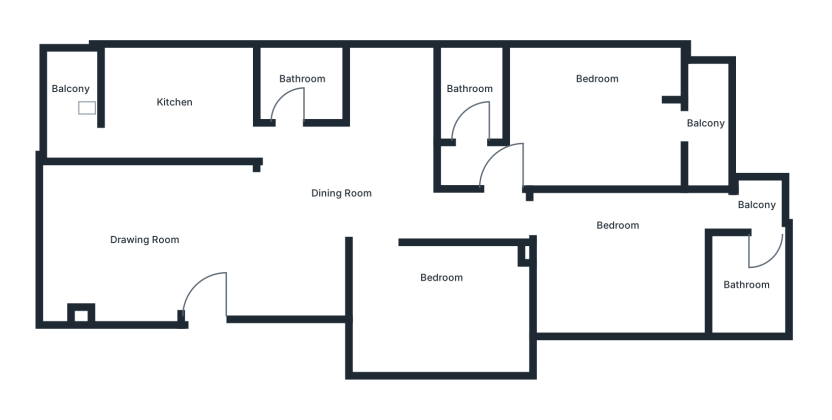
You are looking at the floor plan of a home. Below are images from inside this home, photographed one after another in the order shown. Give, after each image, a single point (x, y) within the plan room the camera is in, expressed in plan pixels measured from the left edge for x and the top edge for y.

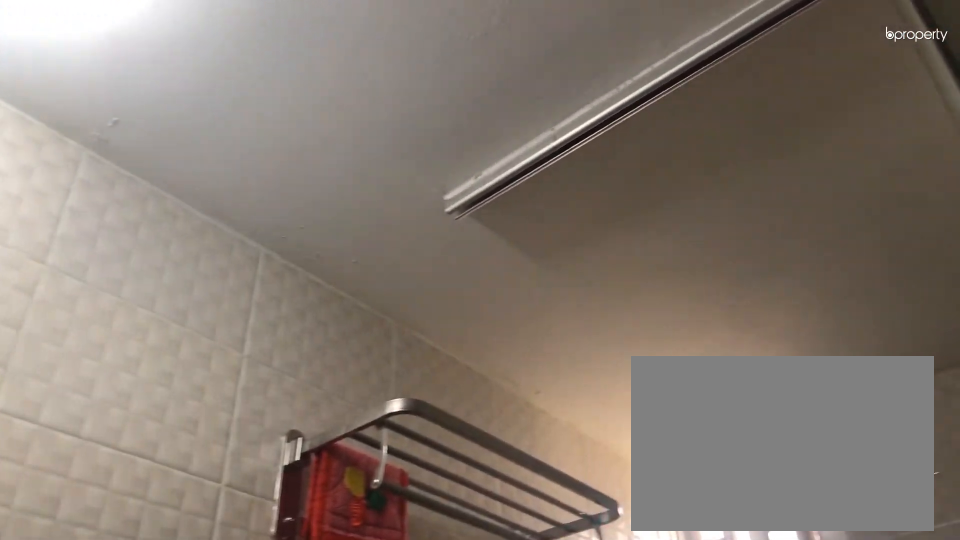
(468, 91)
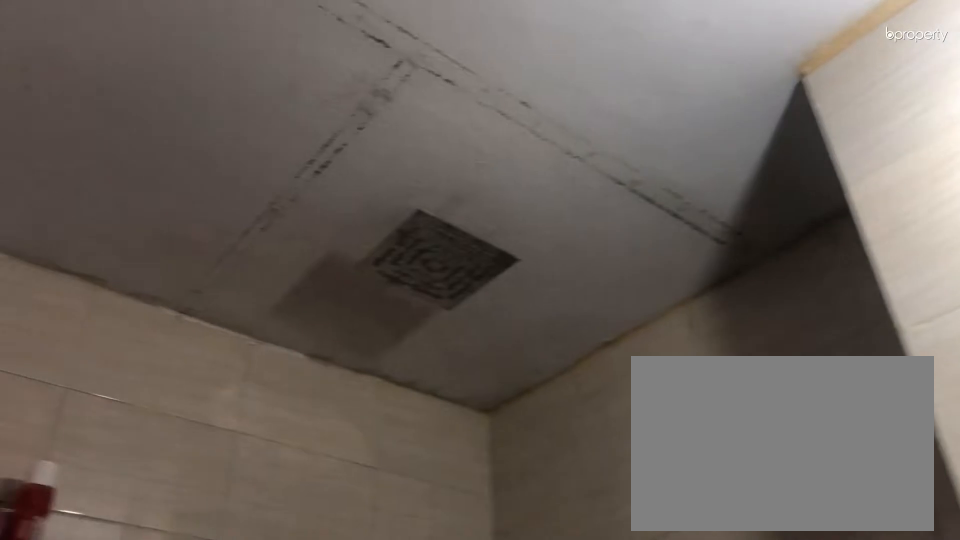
(304, 82)
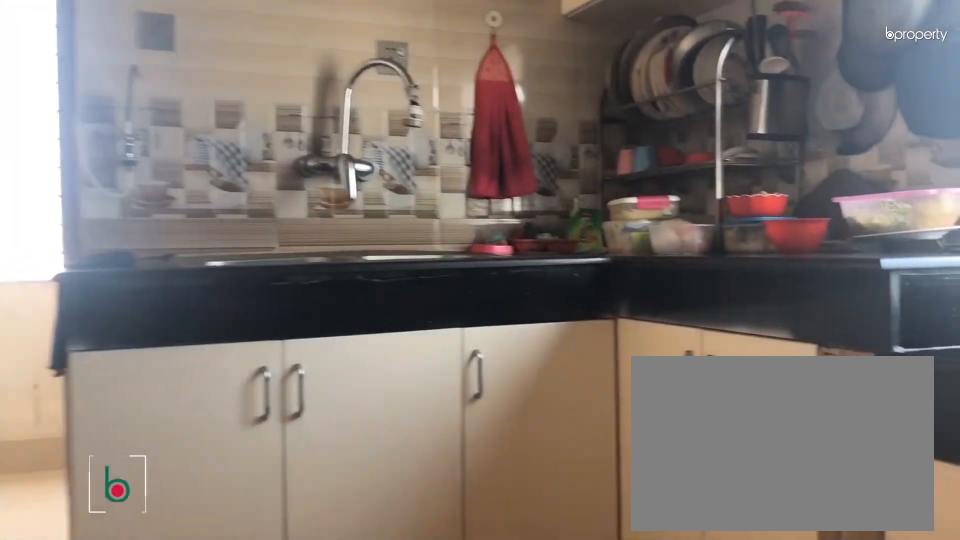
(175, 103)
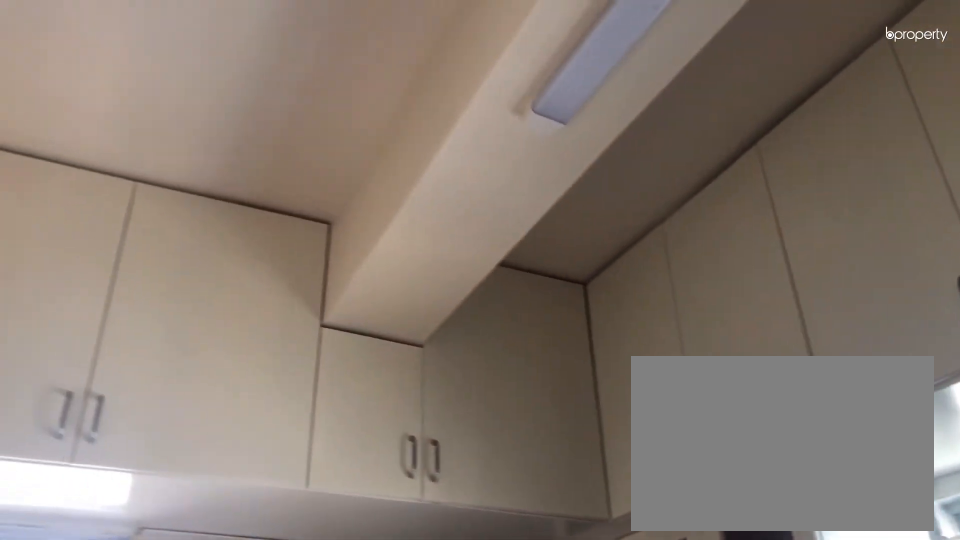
(176, 103)
